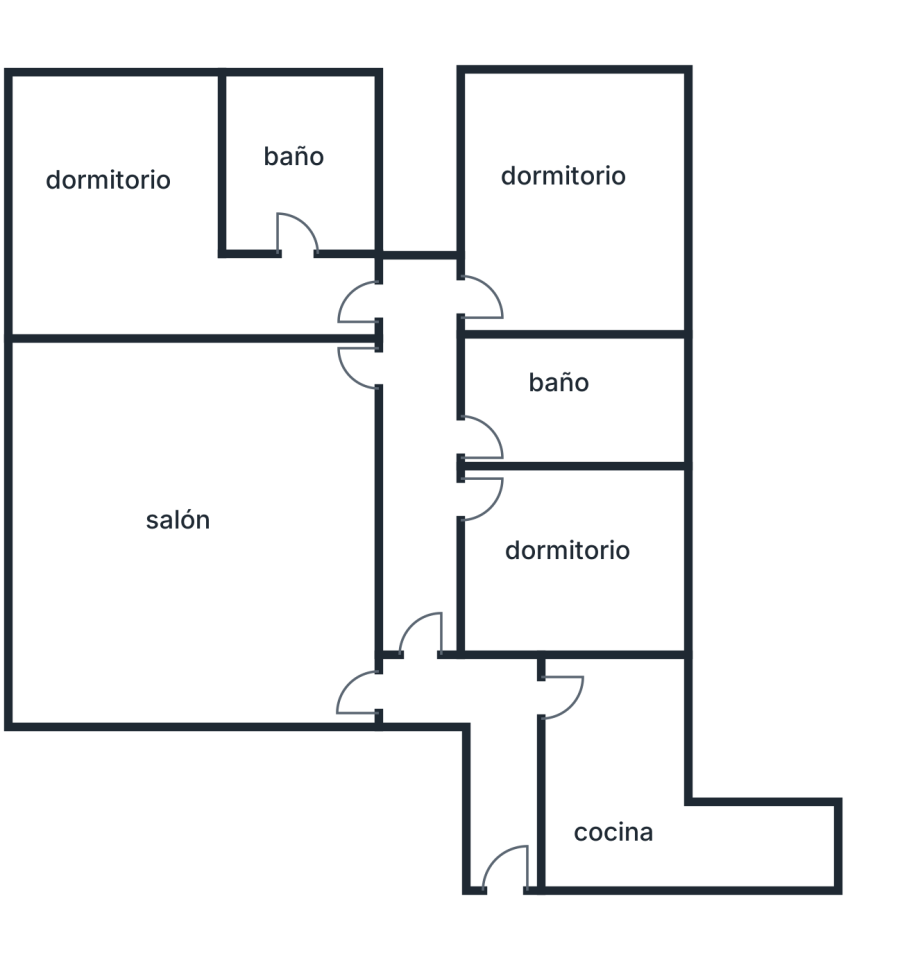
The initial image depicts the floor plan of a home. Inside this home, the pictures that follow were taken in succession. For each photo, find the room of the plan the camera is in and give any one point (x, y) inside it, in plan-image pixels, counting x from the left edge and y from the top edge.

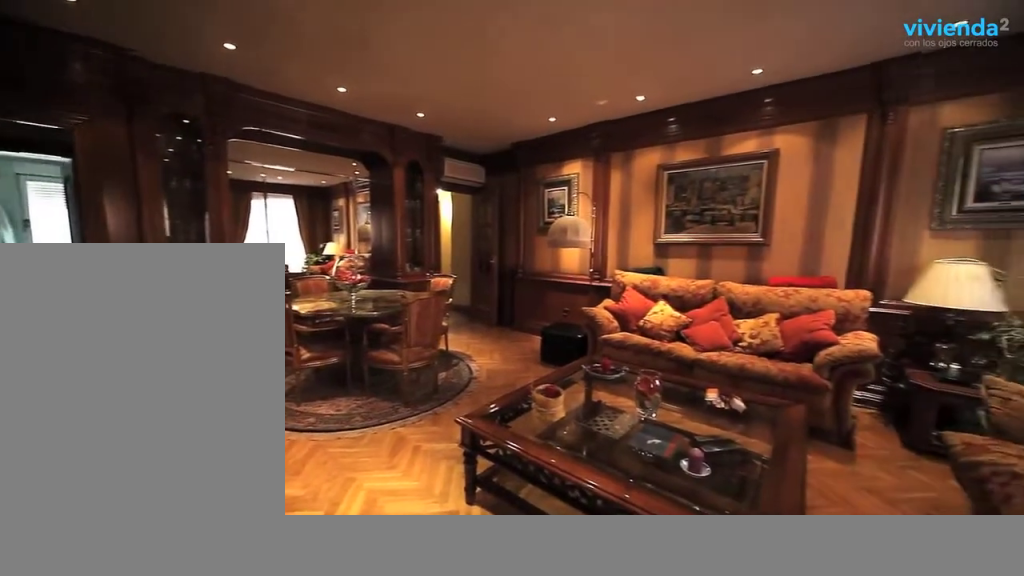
(229, 624)
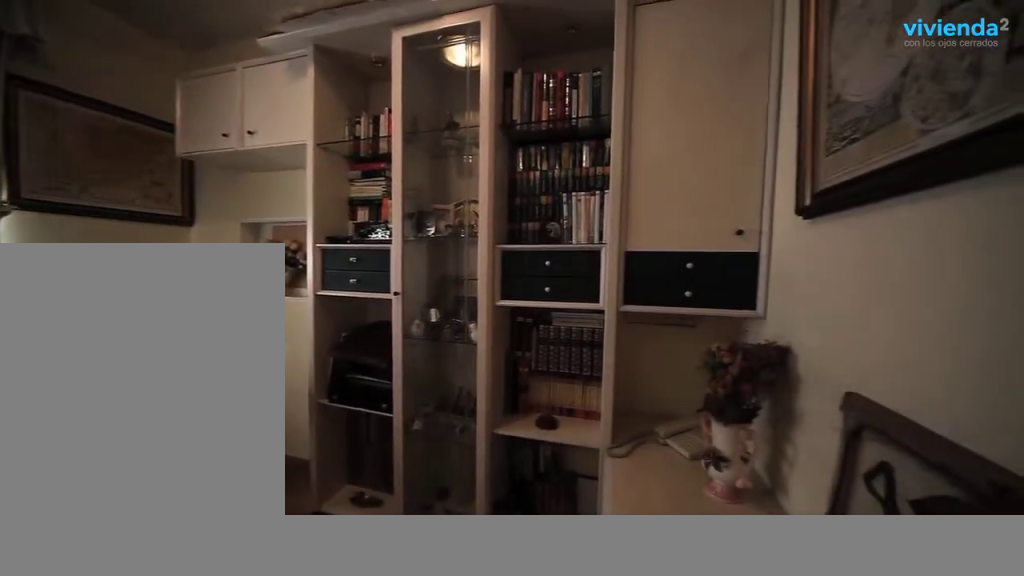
(602, 572)
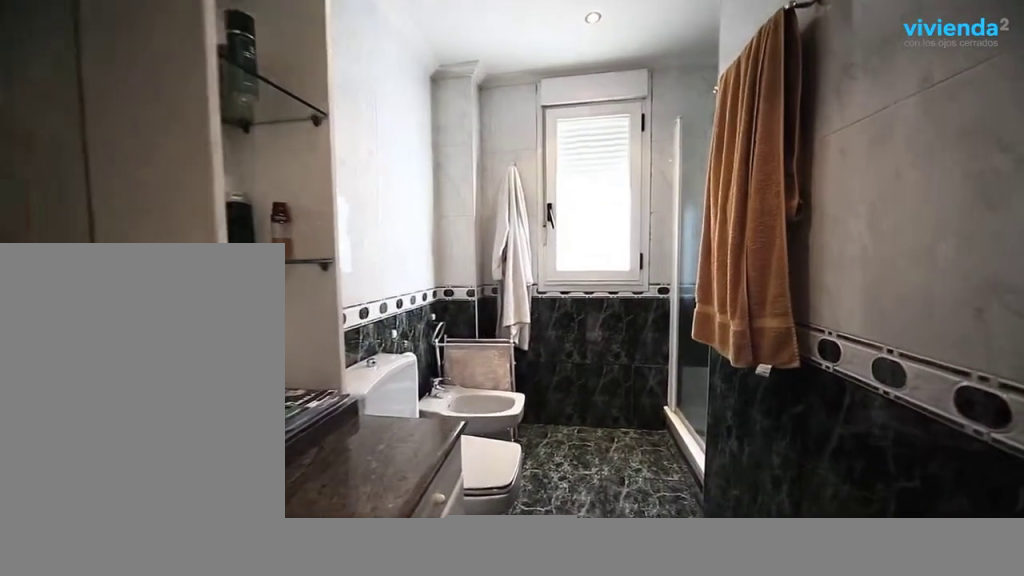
(630, 417)
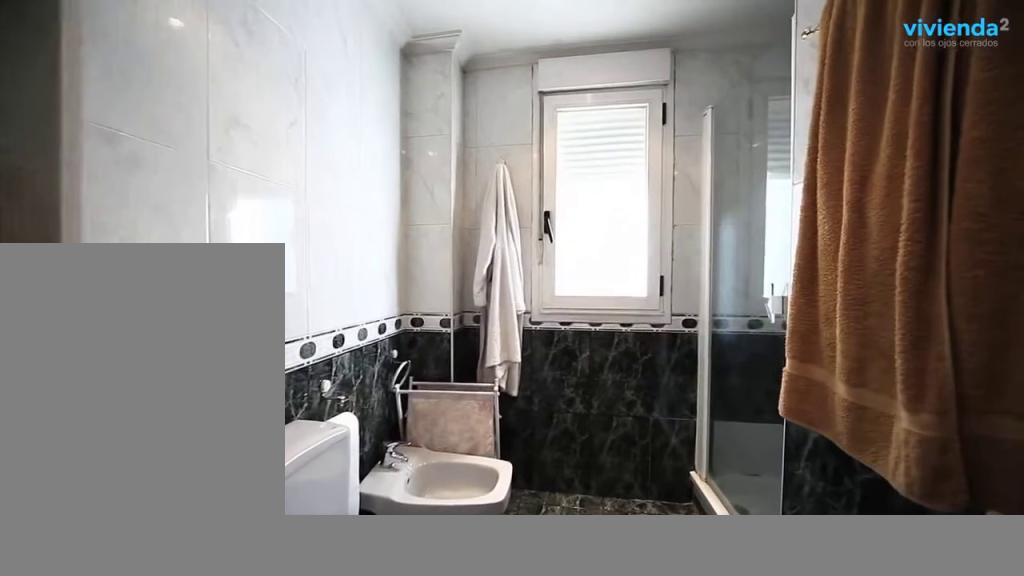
(630, 417)
